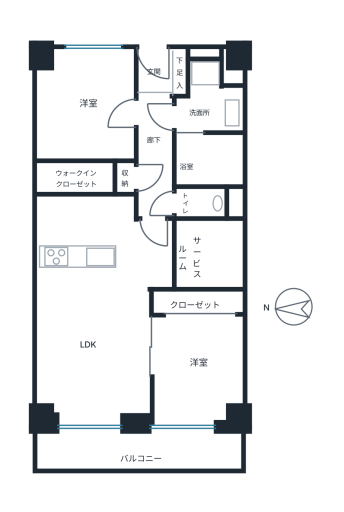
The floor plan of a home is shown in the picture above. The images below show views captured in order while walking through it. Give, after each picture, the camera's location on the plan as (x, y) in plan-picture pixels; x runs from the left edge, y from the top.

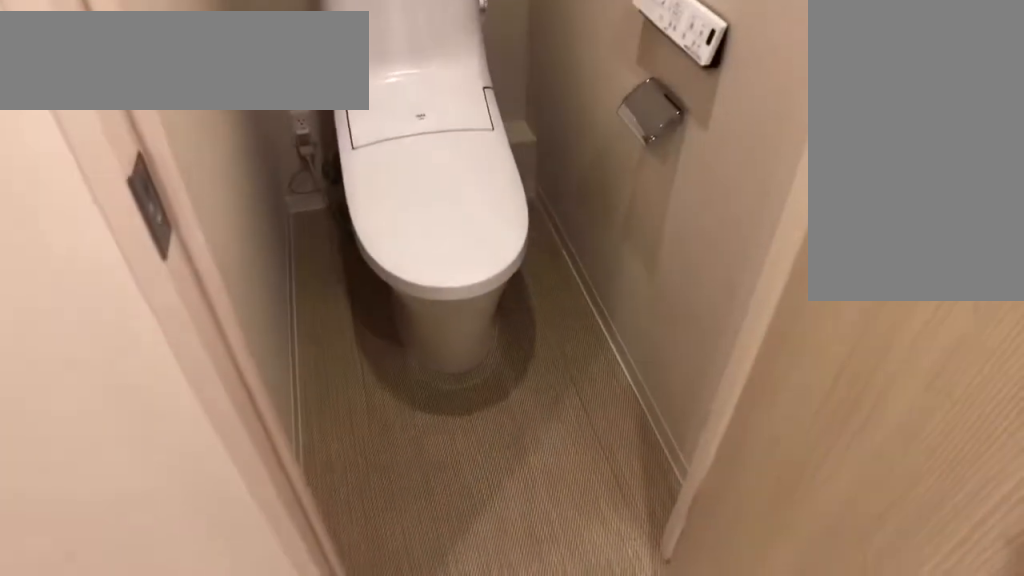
(198, 193)
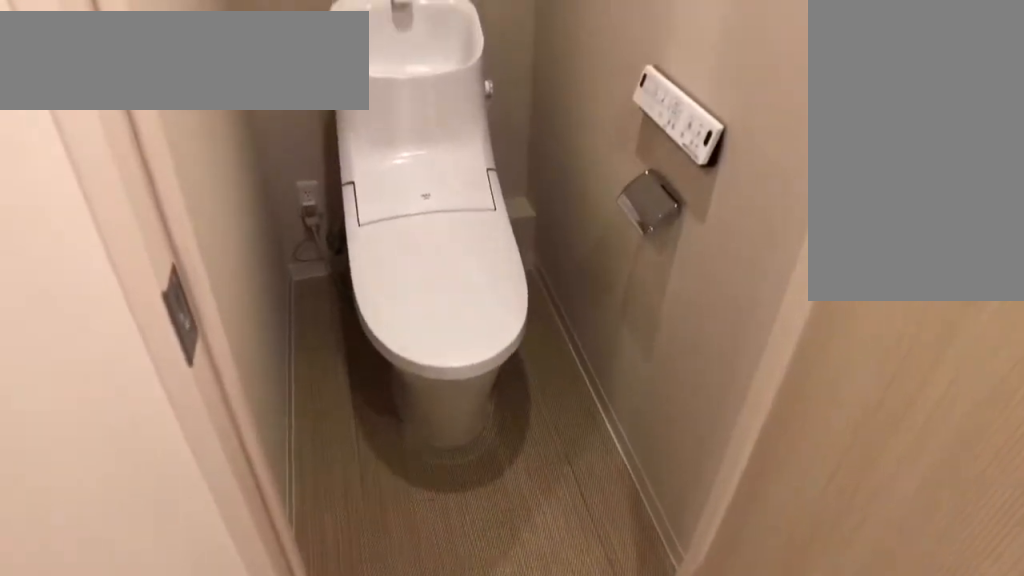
(198, 193)
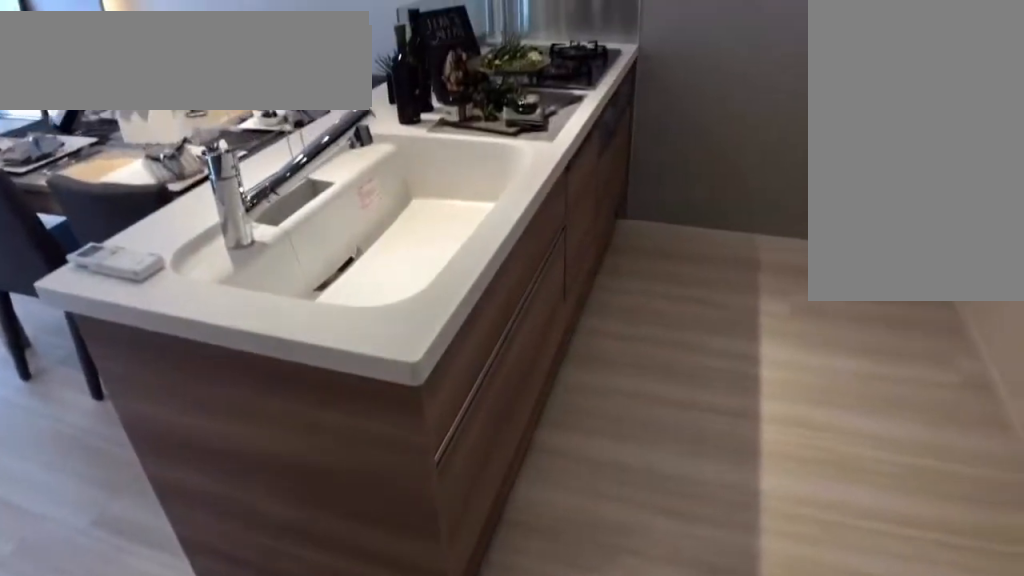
(108, 282)
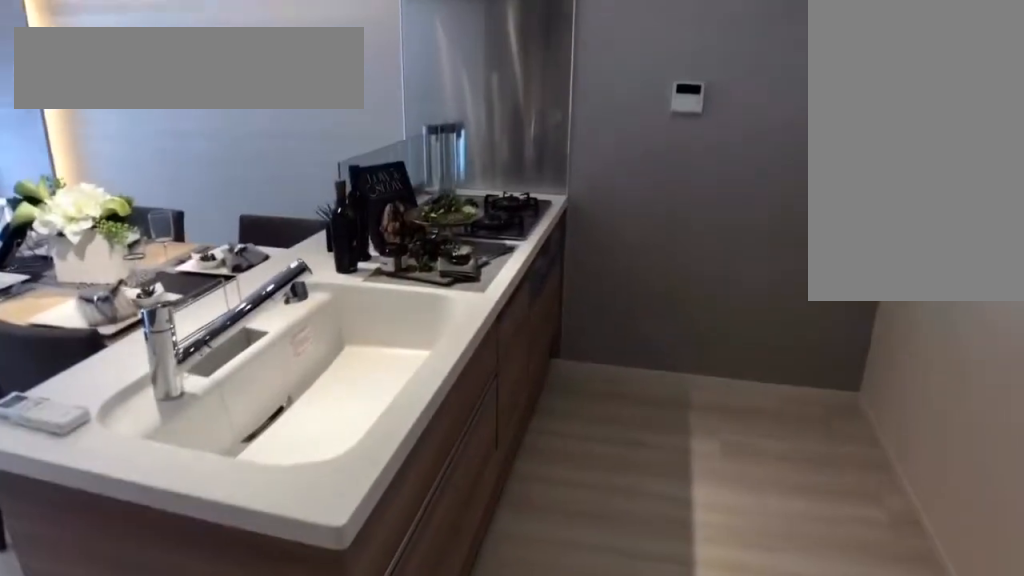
(124, 294)
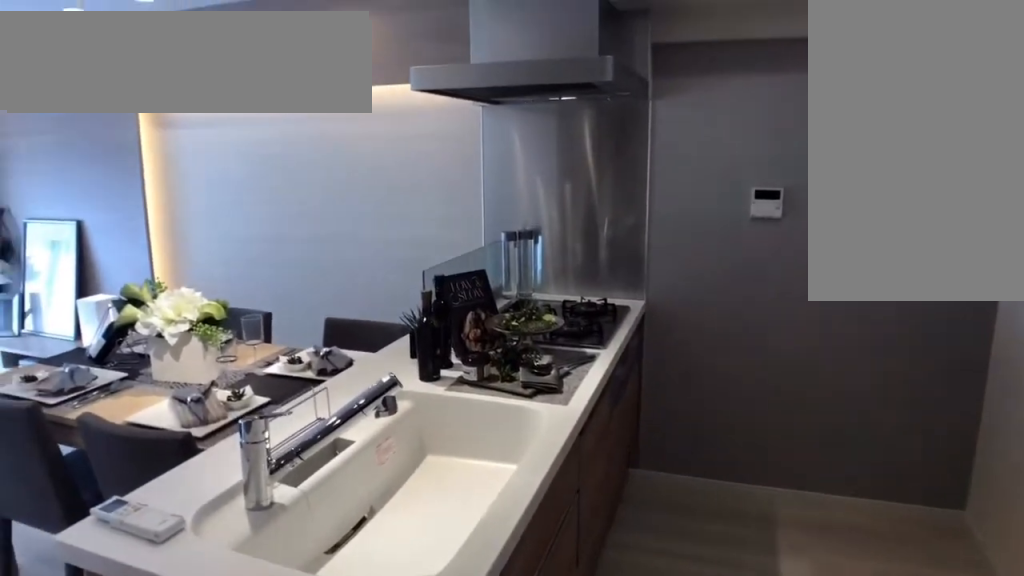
(108, 283)
